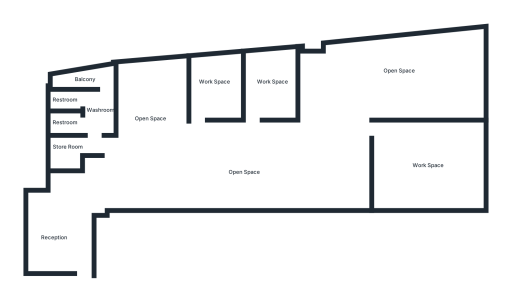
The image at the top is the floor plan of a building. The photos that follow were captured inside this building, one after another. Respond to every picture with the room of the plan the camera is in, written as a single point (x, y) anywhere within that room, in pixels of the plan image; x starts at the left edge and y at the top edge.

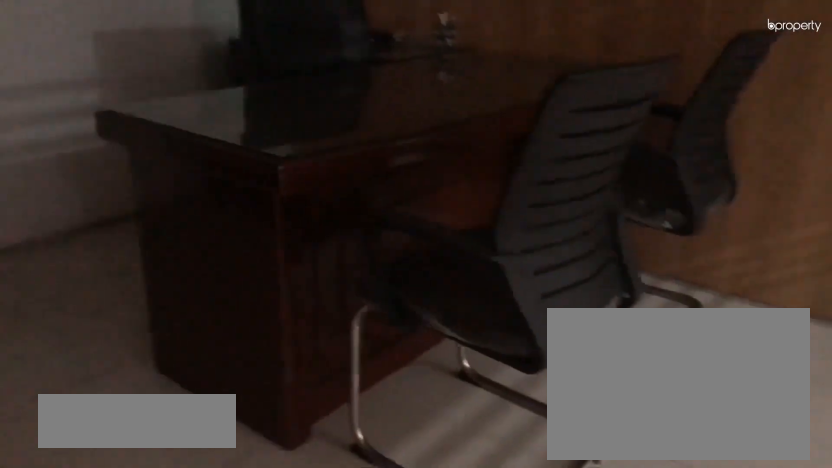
(262, 90)
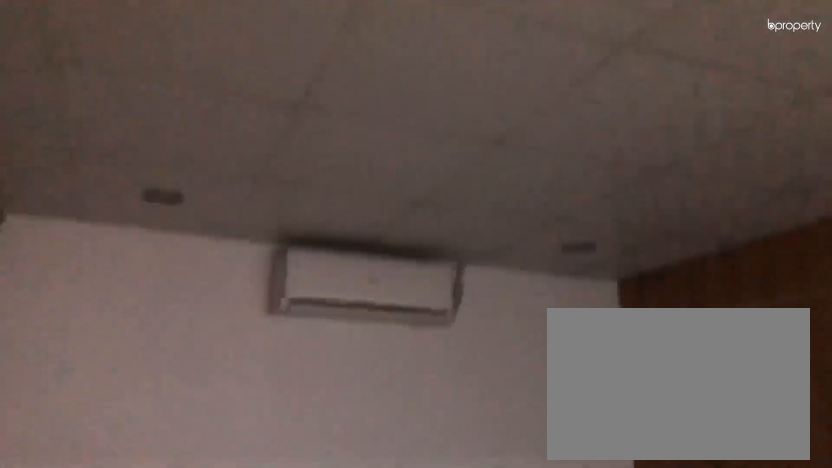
(262, 90)
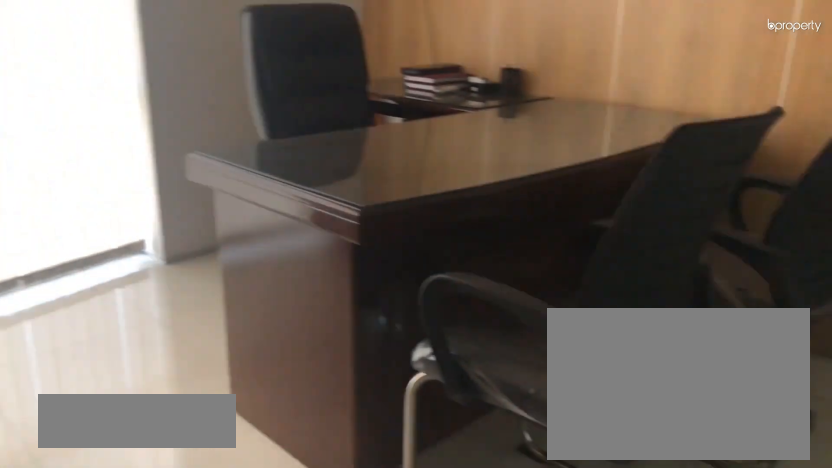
(206, 89)
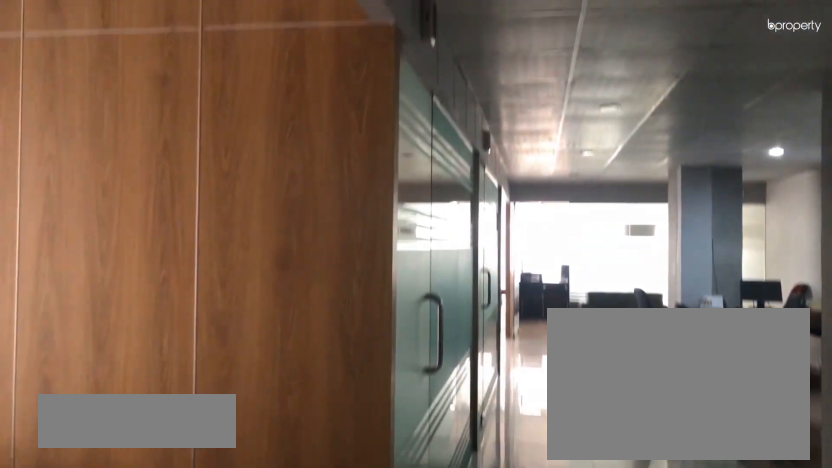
(155, 123)
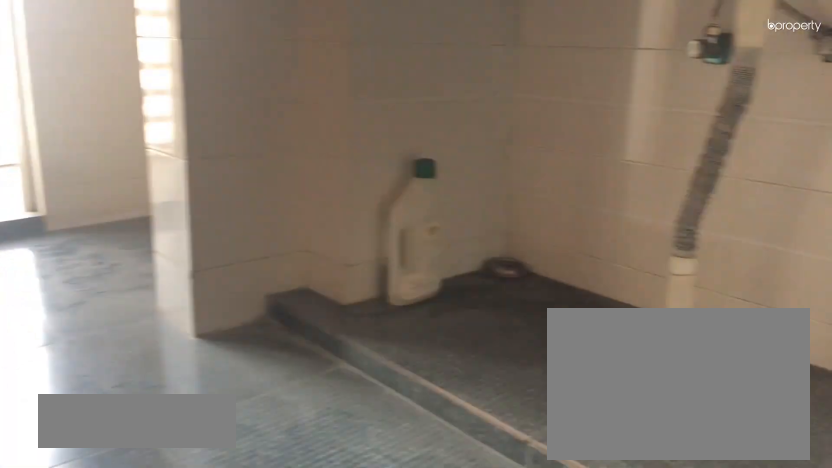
(99, 121)
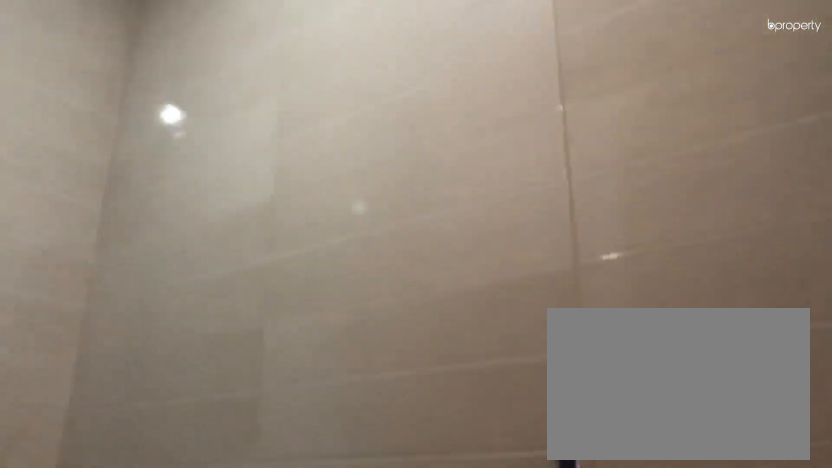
(63, 99)
